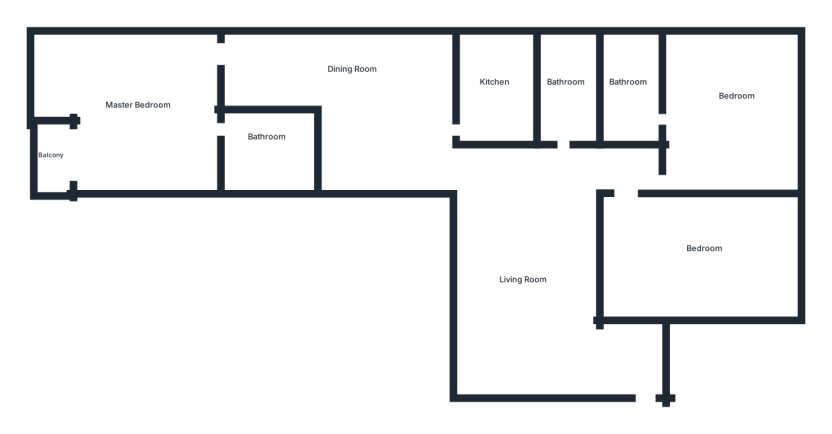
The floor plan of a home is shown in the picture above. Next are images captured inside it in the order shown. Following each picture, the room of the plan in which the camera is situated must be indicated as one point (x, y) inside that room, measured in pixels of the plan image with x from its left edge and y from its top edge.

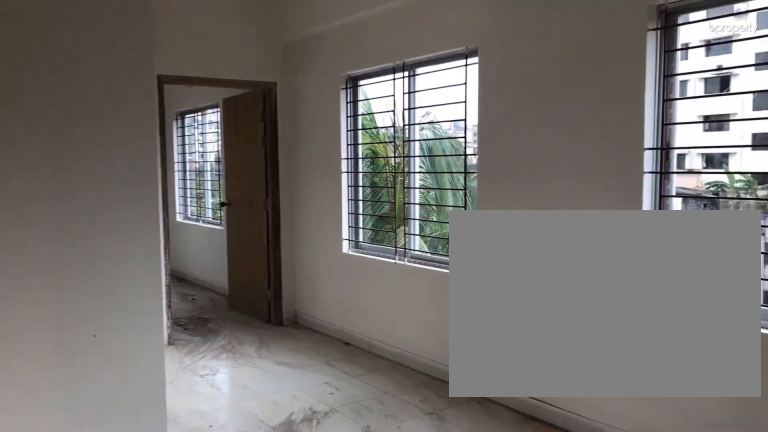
(380, 88)
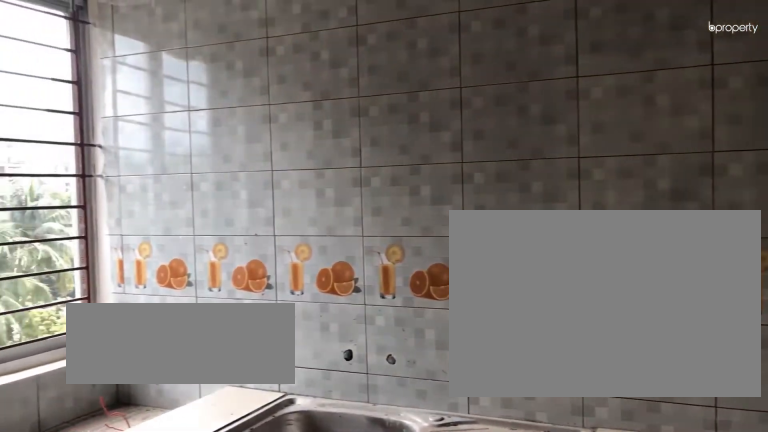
(494, 92)
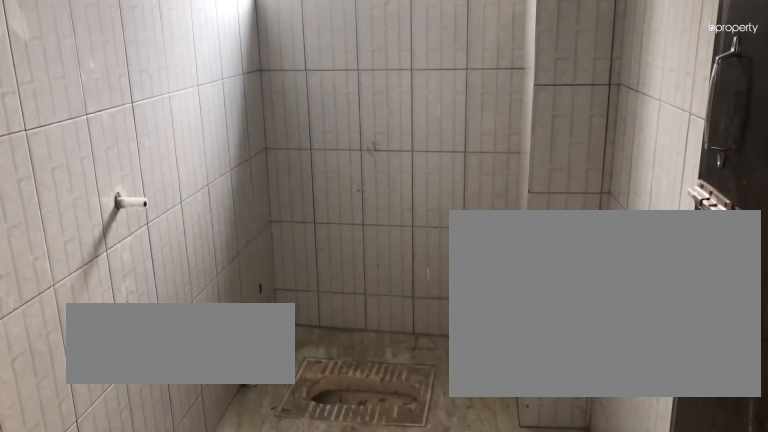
(575, 88)
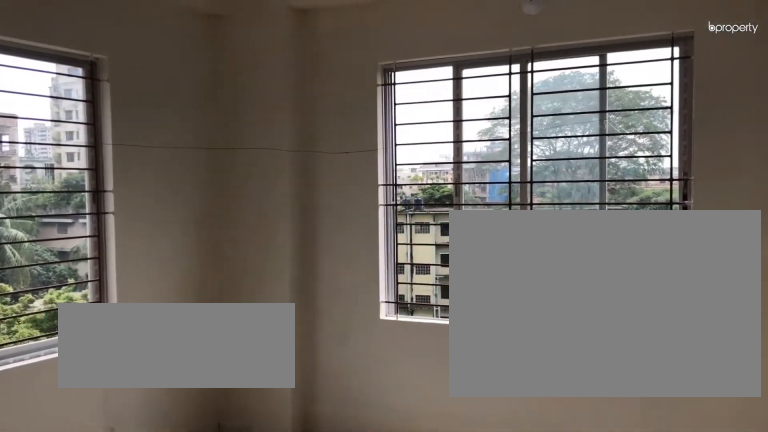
(740, 98)
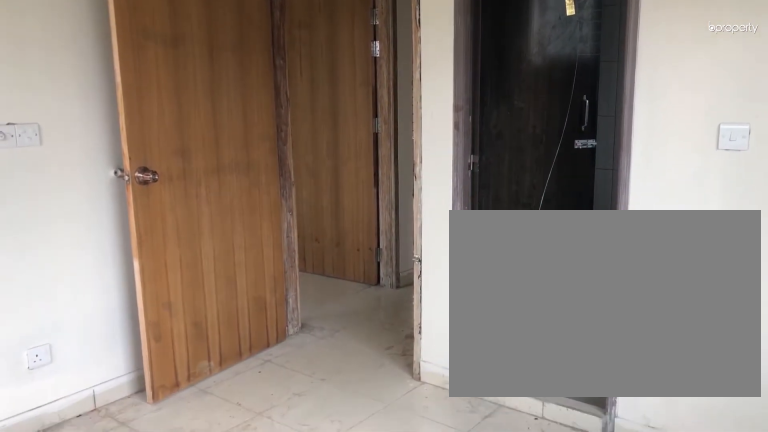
(740, 98)
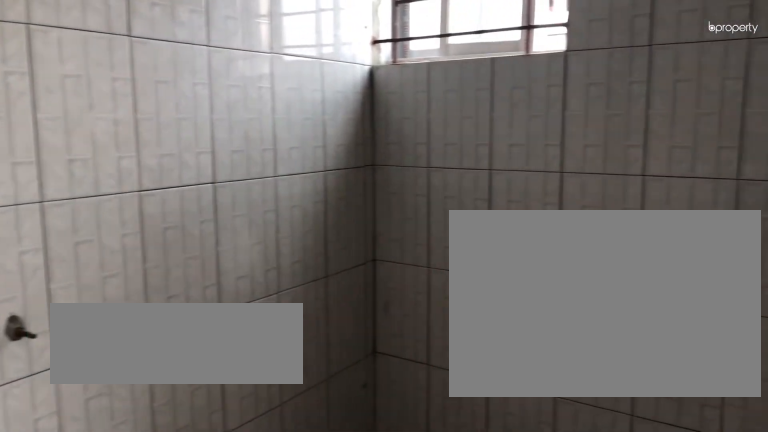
(624, 87)
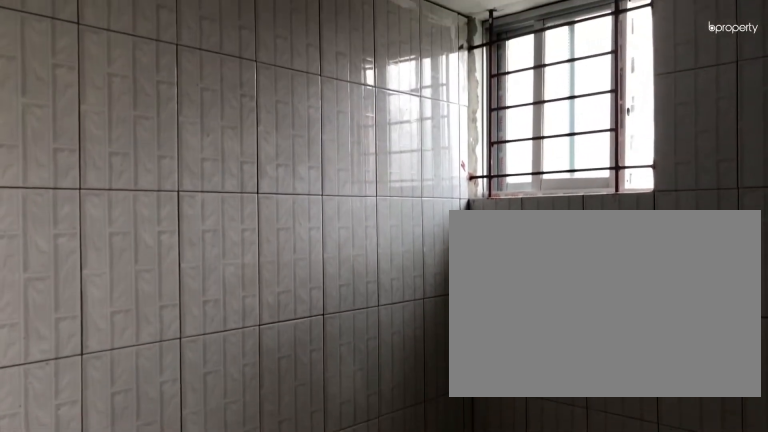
(624, 87)
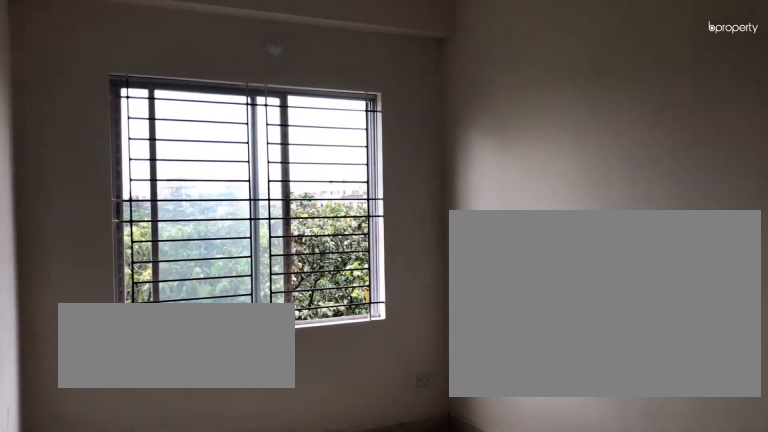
(704, 253)
